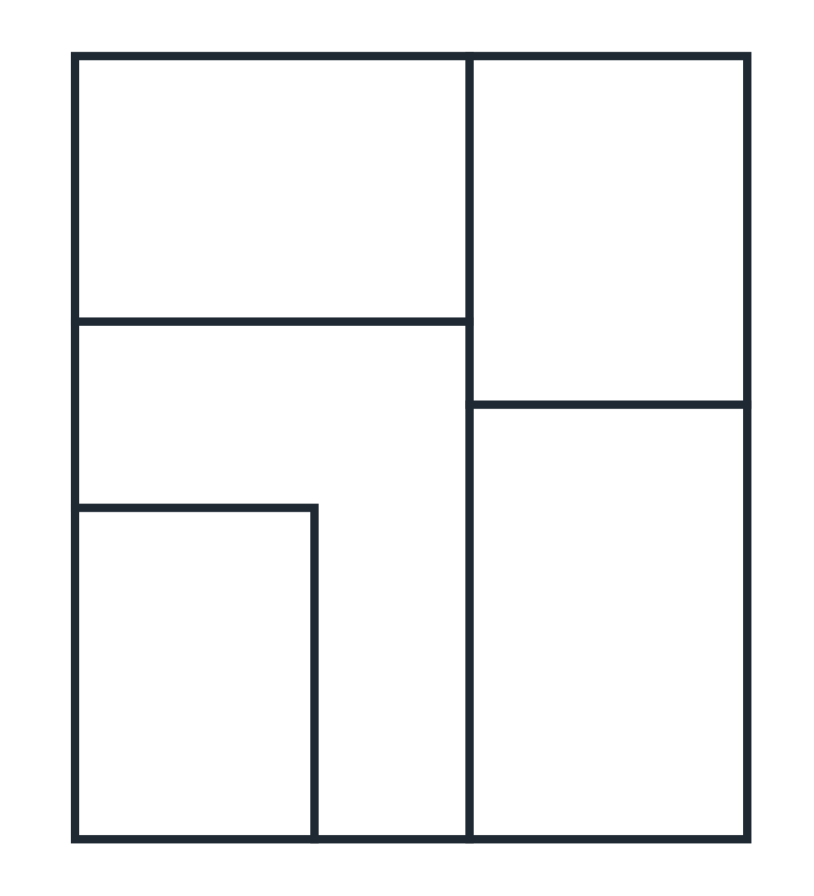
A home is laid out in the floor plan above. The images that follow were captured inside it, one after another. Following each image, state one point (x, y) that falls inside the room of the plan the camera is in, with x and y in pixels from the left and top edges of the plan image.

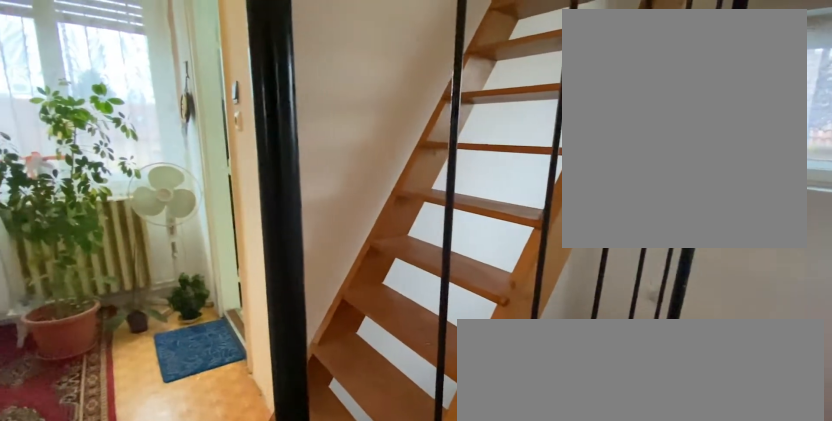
(392, 431)
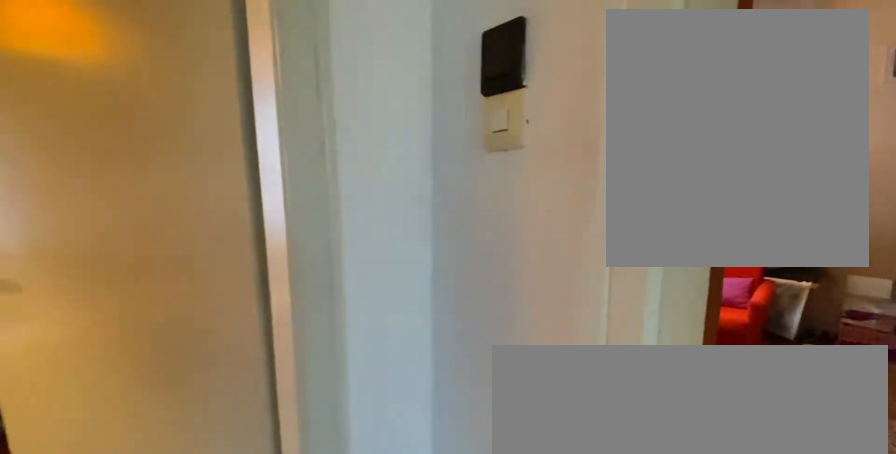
(391, 431)
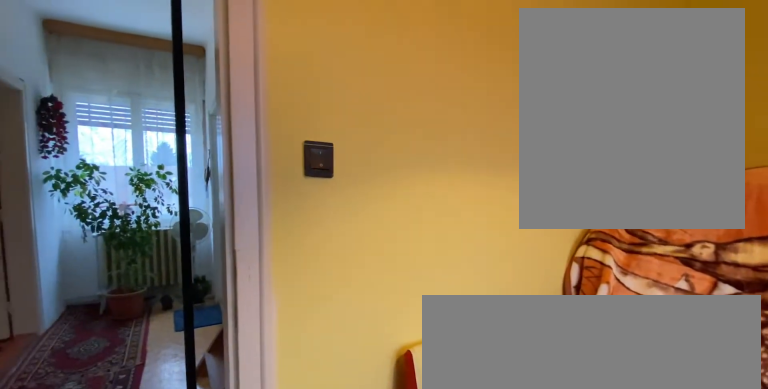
(281, 188)
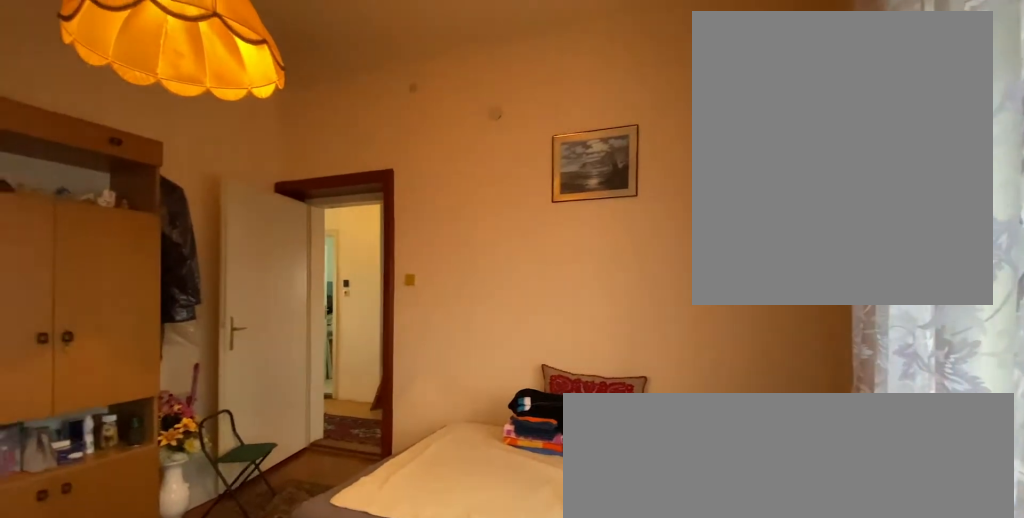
(610, 232)
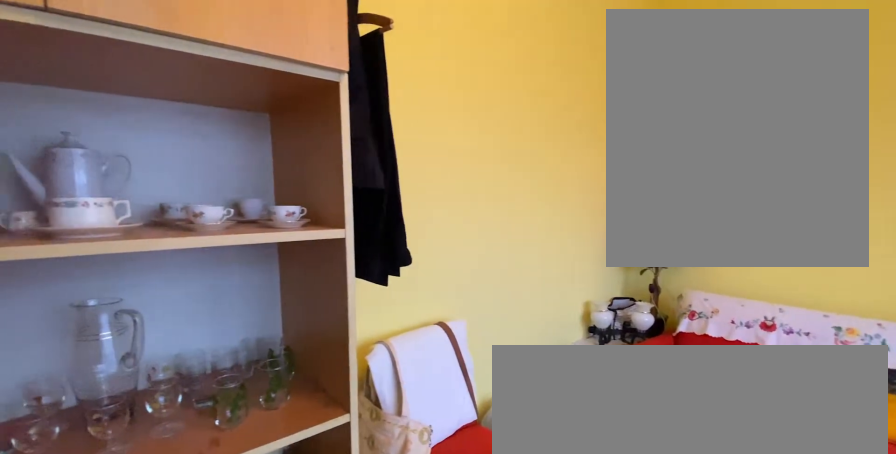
(611, 634)
